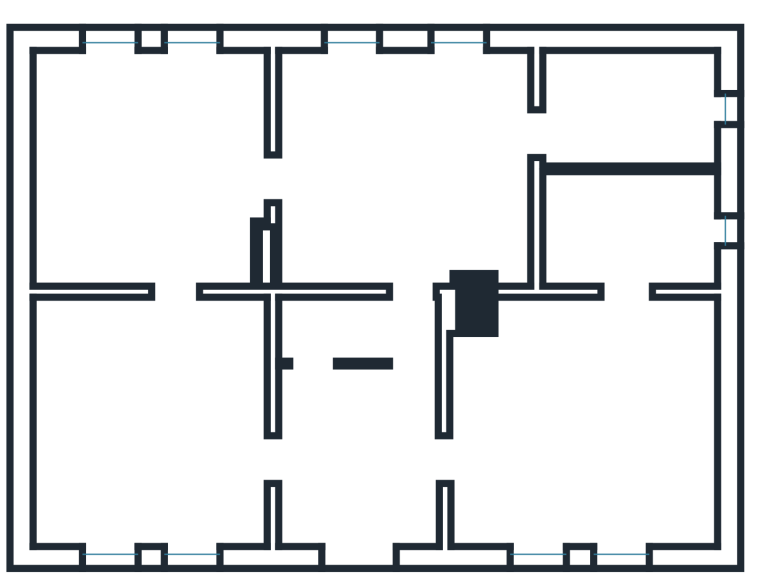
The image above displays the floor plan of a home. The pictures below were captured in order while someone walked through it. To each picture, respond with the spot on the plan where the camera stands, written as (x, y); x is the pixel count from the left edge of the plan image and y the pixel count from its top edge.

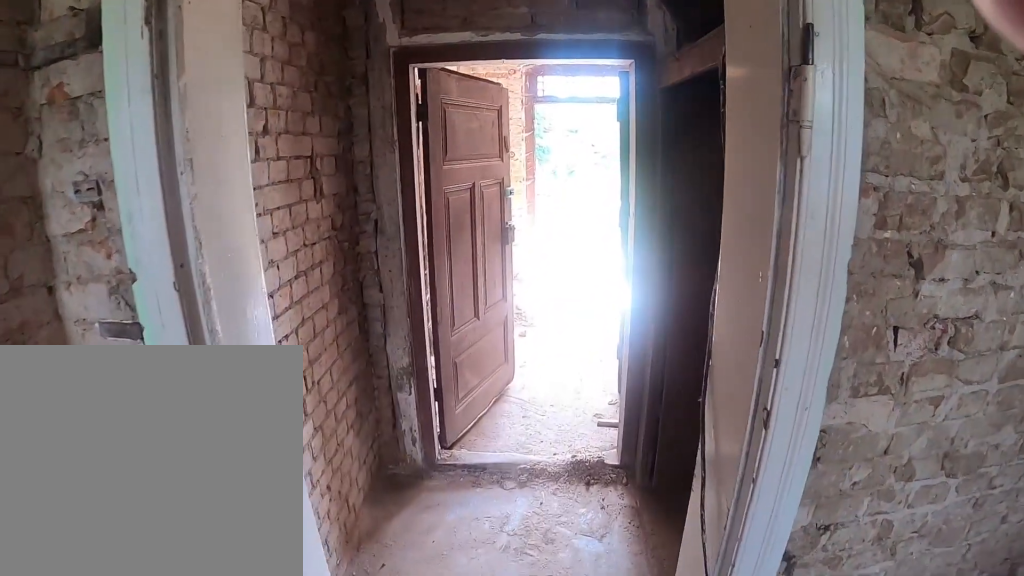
(435, 264)
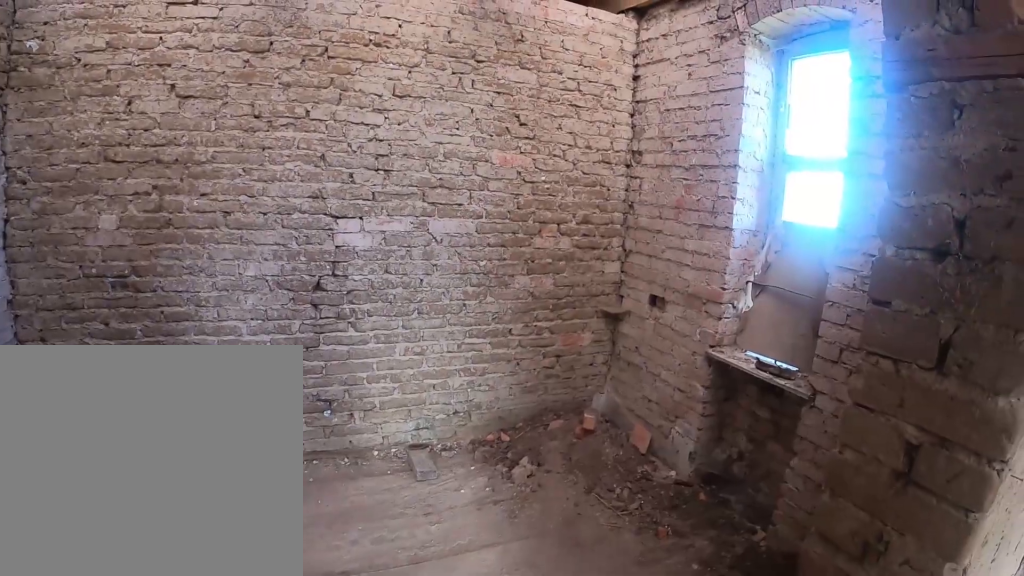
(593, 374)
